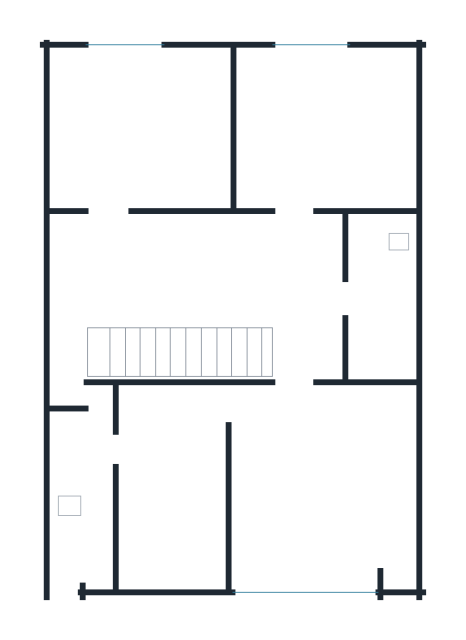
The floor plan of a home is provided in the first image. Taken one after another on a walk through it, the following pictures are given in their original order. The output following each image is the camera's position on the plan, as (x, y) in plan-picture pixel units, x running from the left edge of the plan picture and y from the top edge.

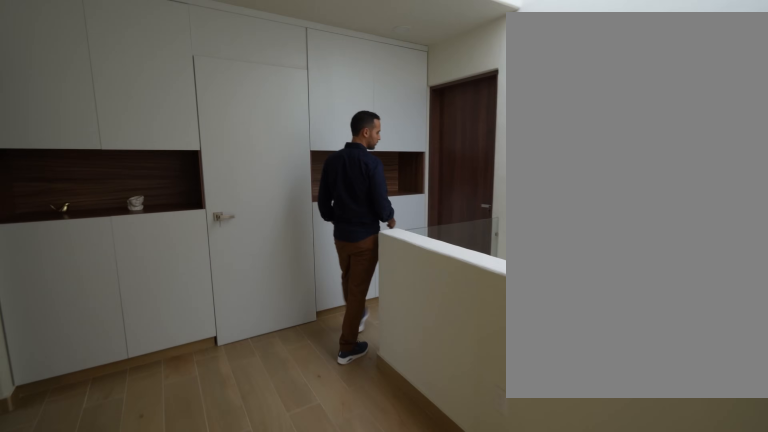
(147, 245)
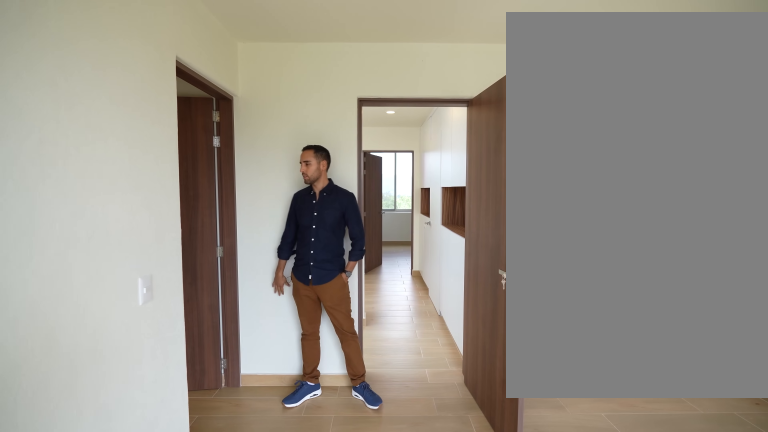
(284, 574)
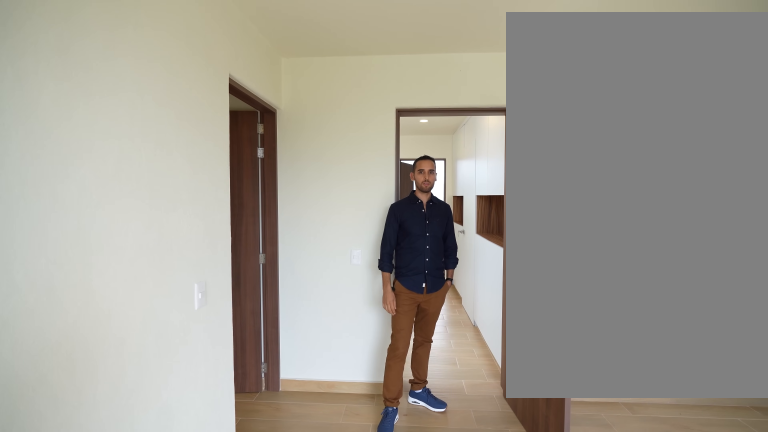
(284, 574)
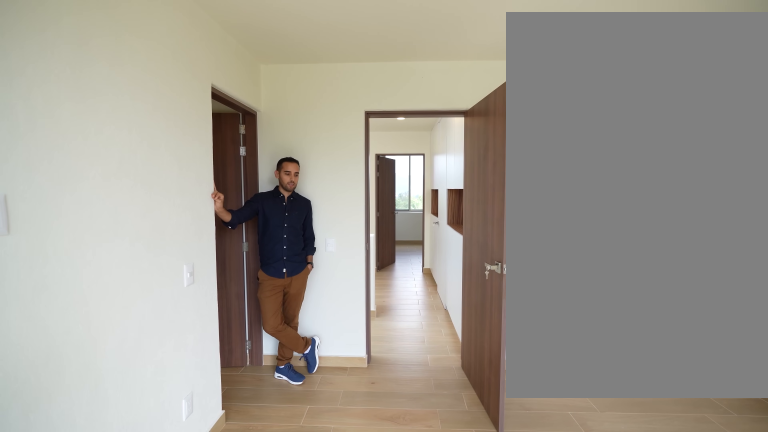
(287, 574)
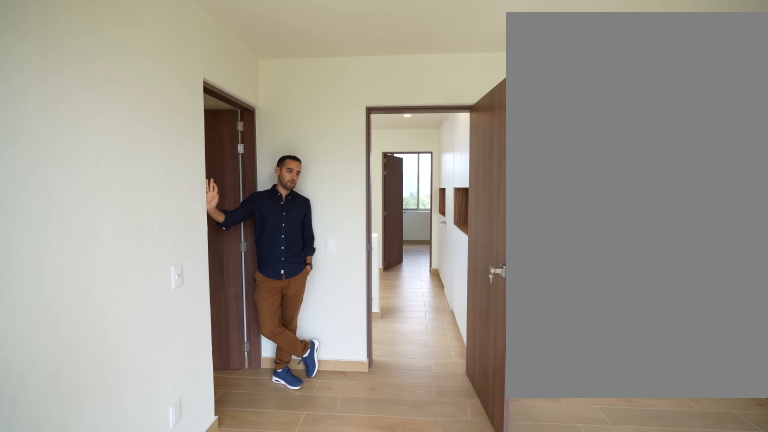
(288, 574)
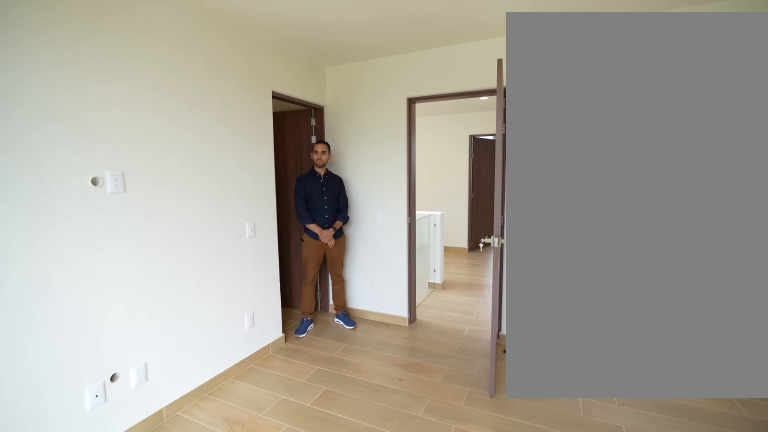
(295, 529)
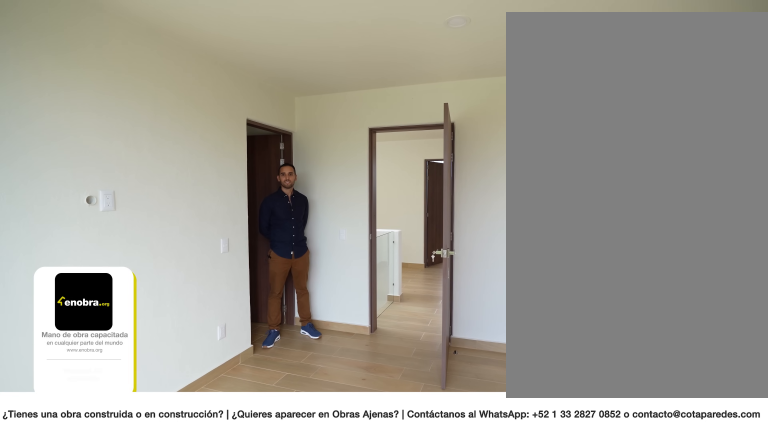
(352, 561)
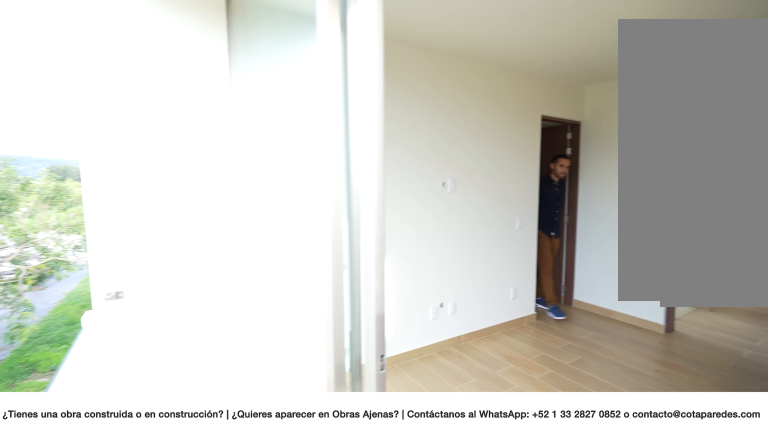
(351, 562)
